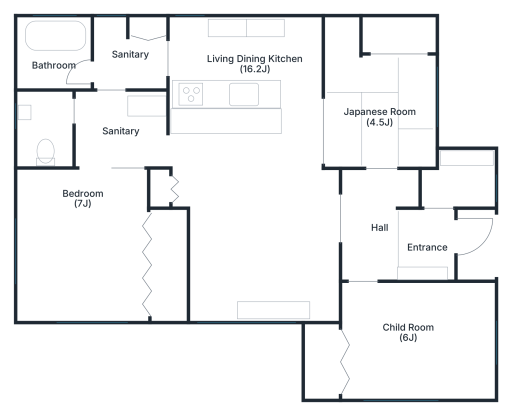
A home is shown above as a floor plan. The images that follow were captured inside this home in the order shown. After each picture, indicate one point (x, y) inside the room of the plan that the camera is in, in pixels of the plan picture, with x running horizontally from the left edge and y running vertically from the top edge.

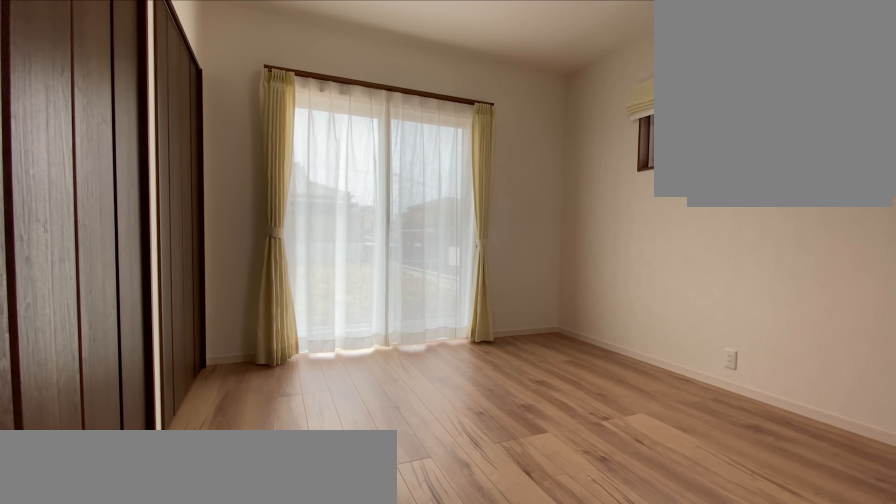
(83, 256)
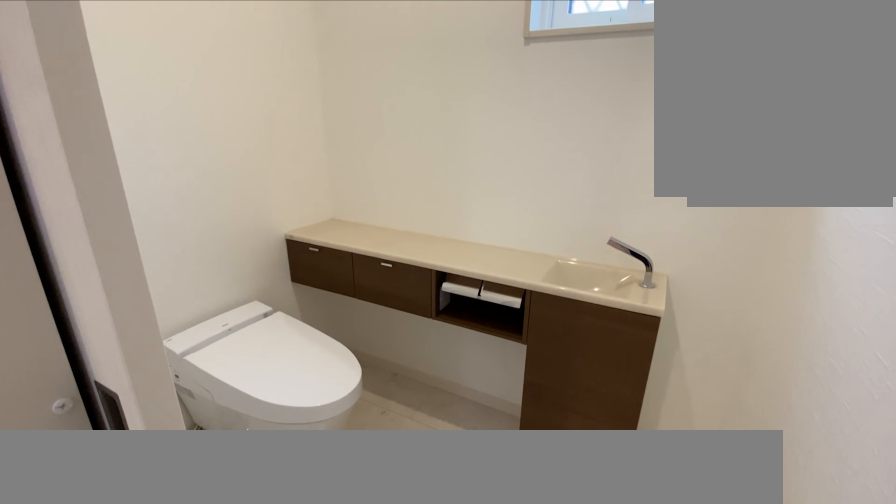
(48, 130)
